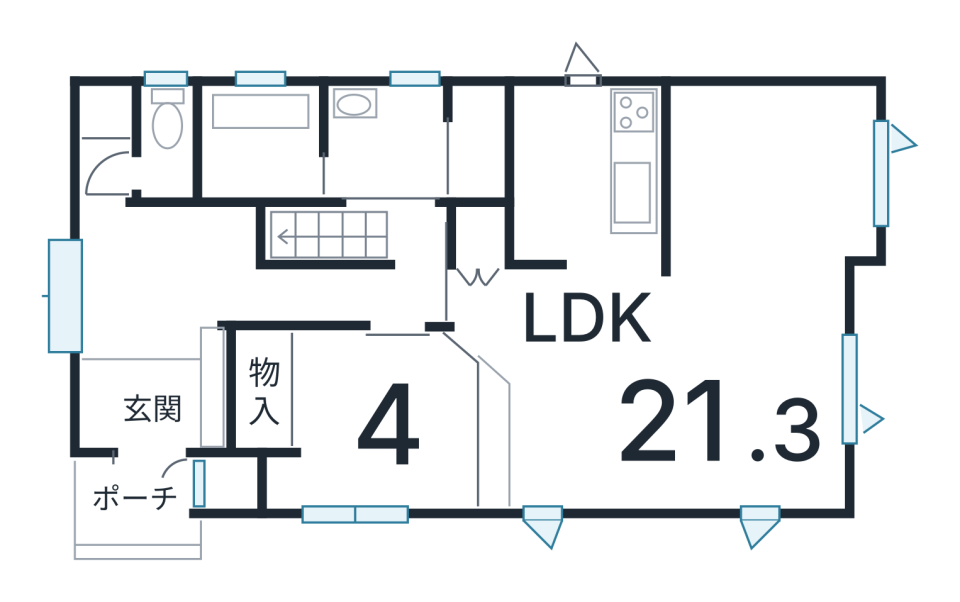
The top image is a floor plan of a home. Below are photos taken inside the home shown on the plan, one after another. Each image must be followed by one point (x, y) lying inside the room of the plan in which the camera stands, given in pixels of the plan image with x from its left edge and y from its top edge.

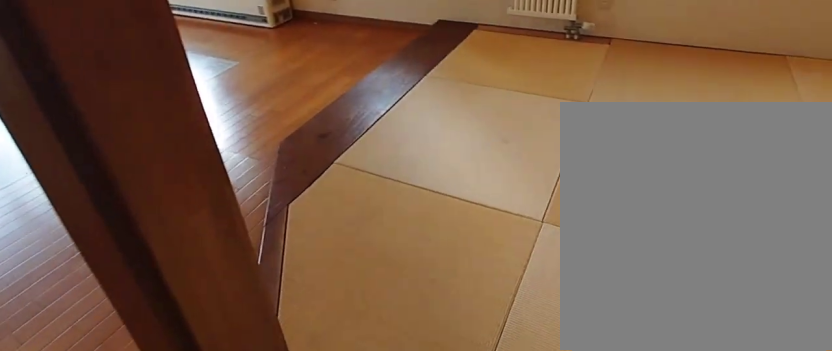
(382, 431)
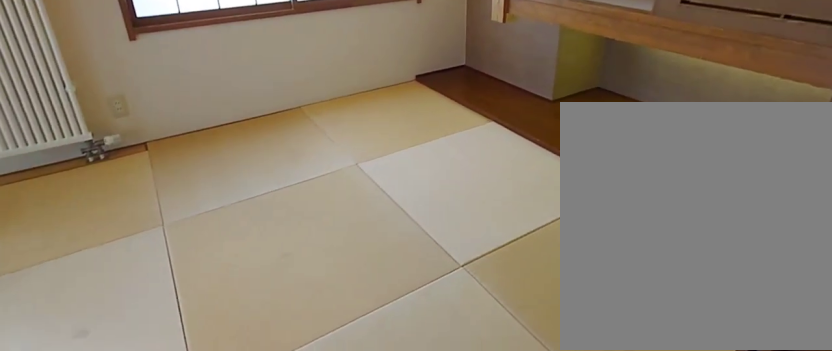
(382, 431)
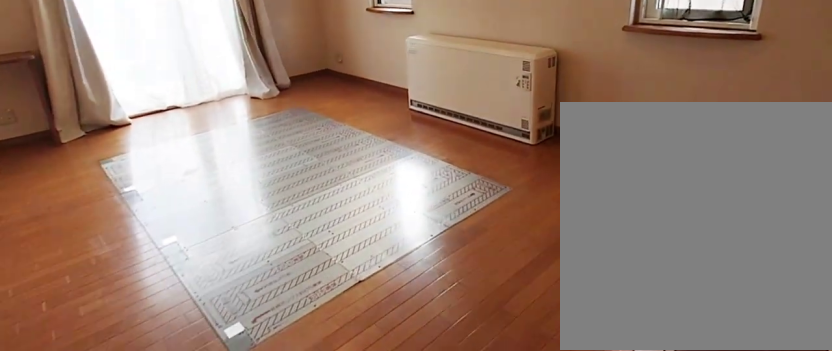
(667, 405)
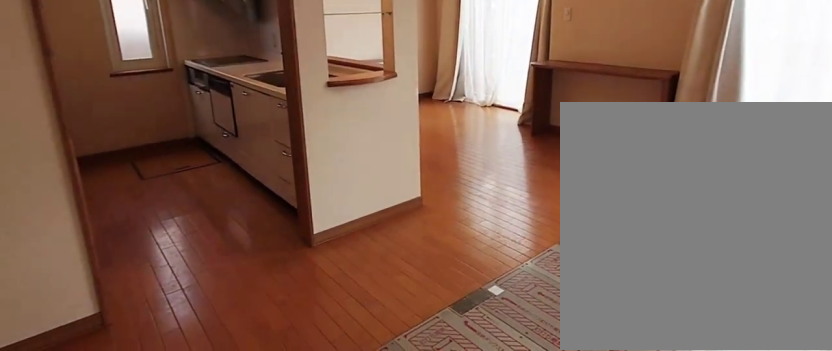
(667, 405)
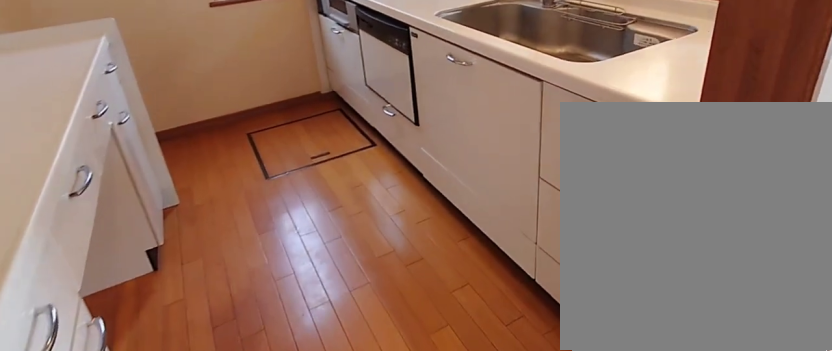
(589, 191)
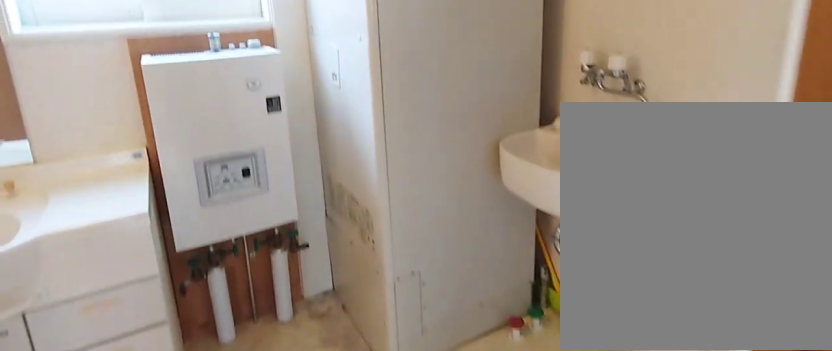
(408, 142)
